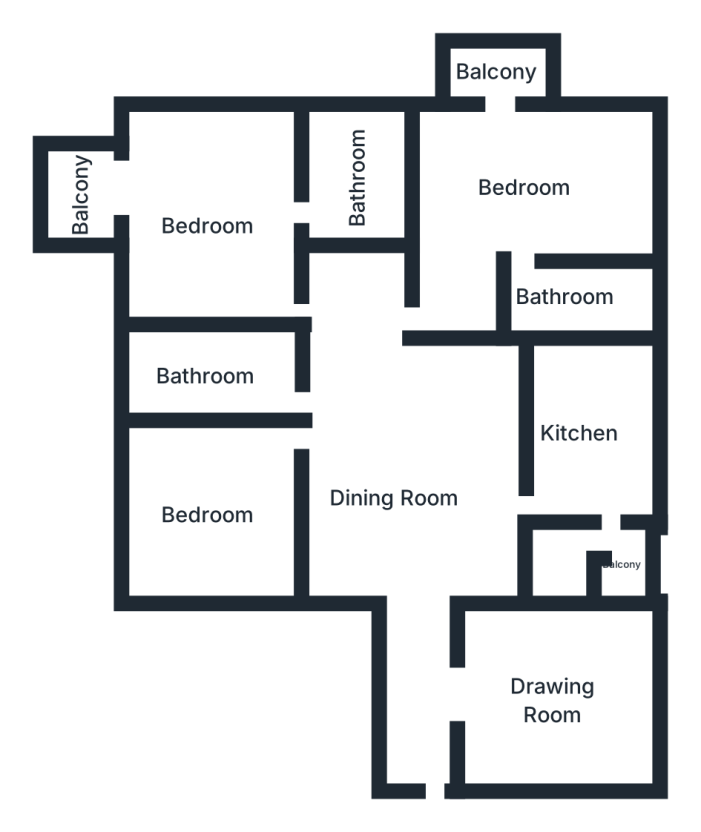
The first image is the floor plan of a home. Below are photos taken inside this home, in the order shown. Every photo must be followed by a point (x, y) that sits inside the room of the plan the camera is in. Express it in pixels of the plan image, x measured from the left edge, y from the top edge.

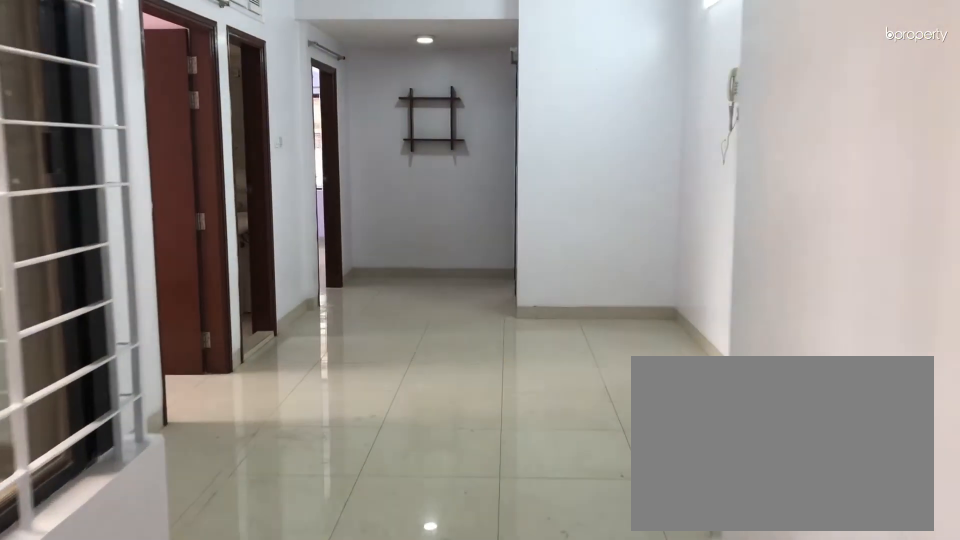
(392, 501)
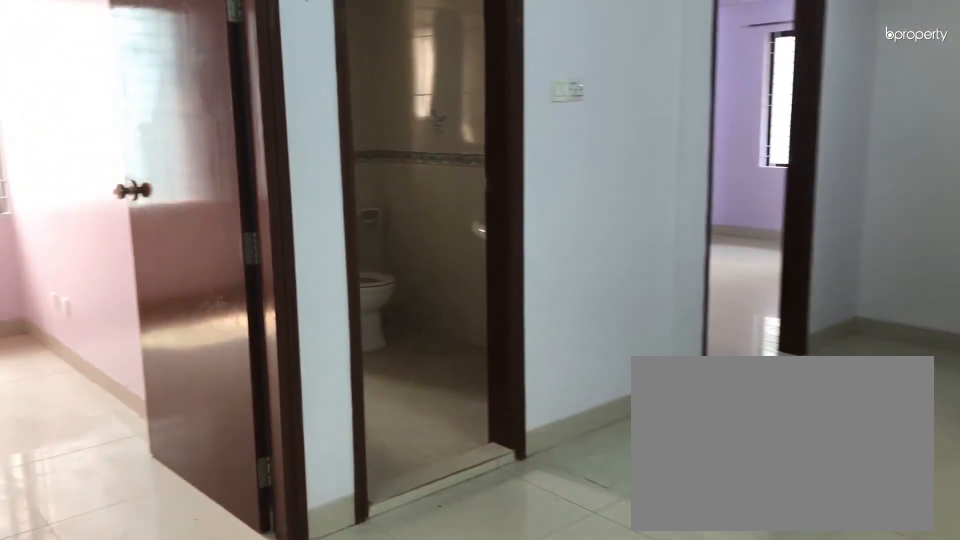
(393, 501)
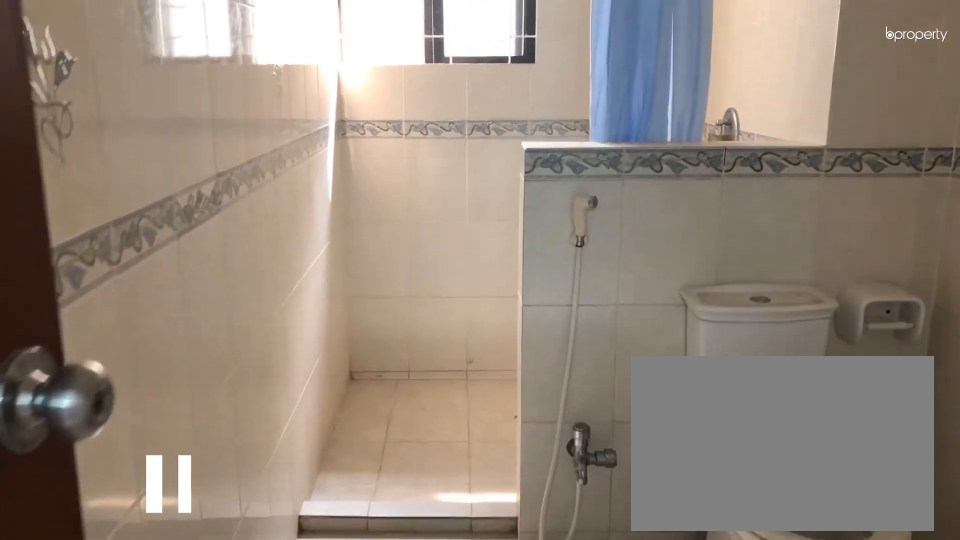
(209, 374)
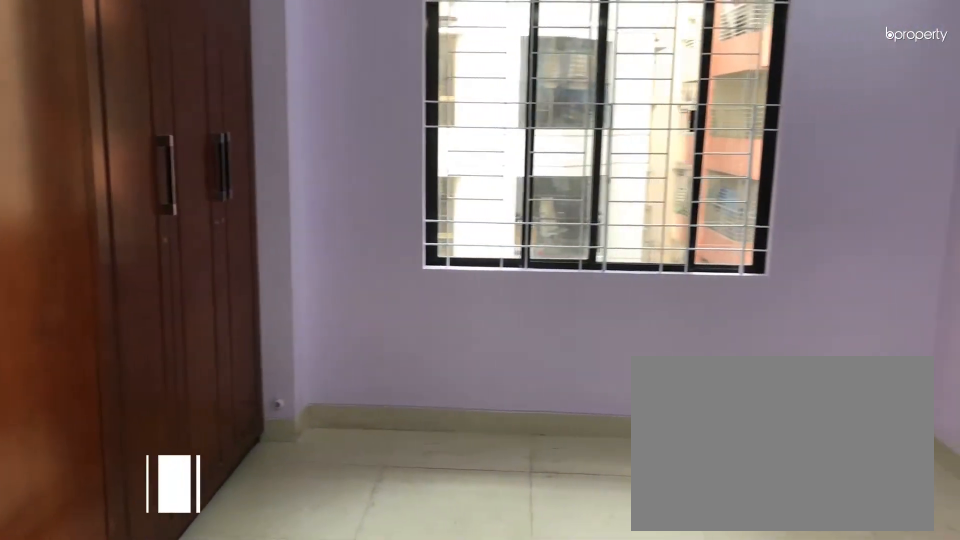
(206, 228)
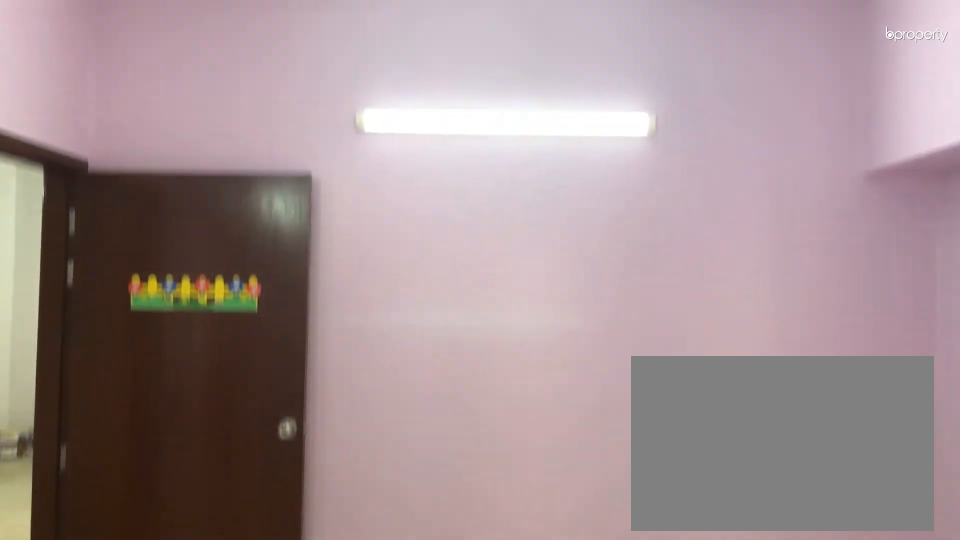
(206, 228)
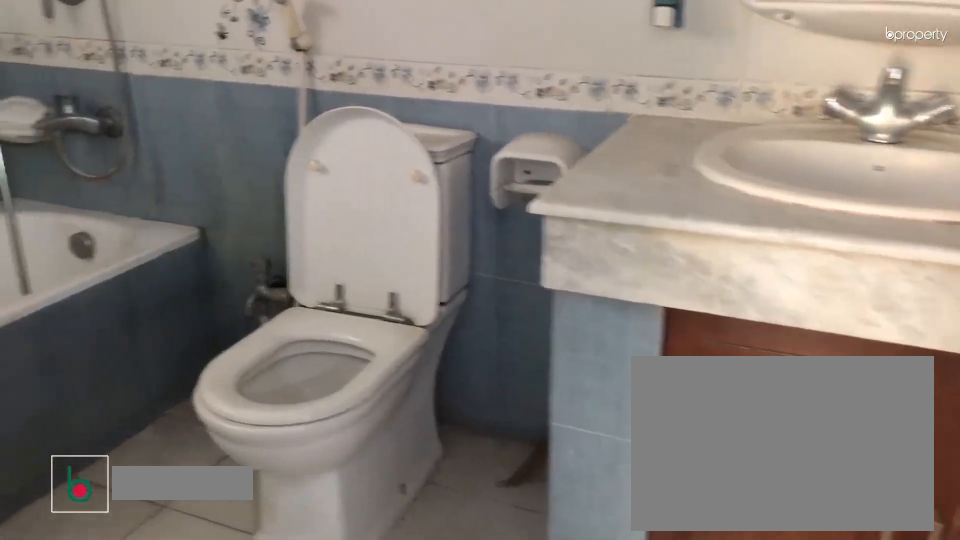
(352, 178)
